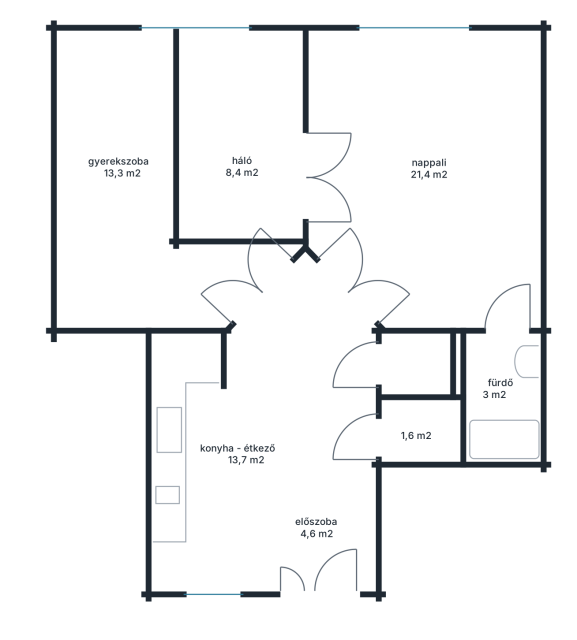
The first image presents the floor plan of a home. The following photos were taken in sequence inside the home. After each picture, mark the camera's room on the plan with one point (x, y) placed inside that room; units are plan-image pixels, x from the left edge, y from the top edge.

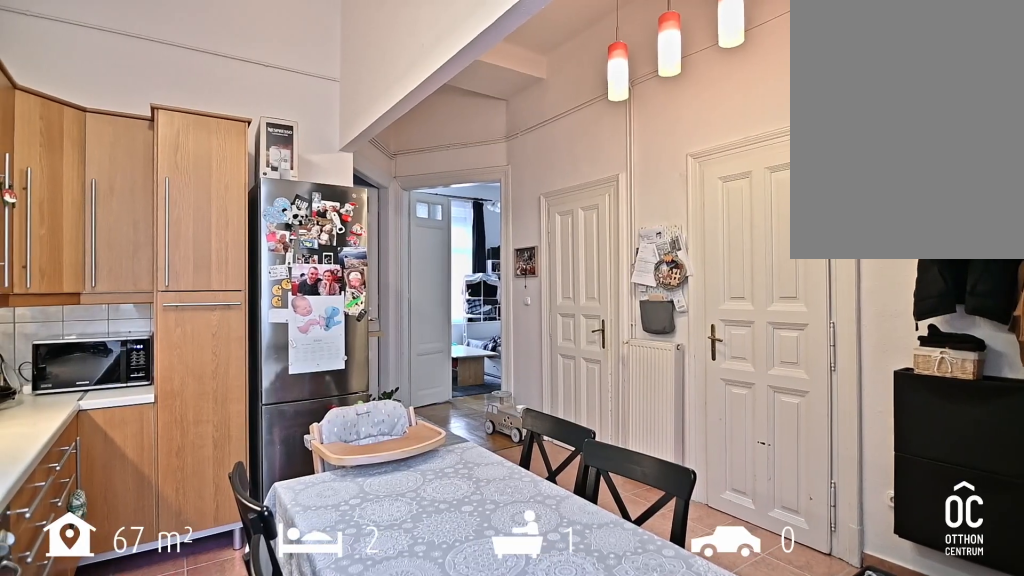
(259, 480)
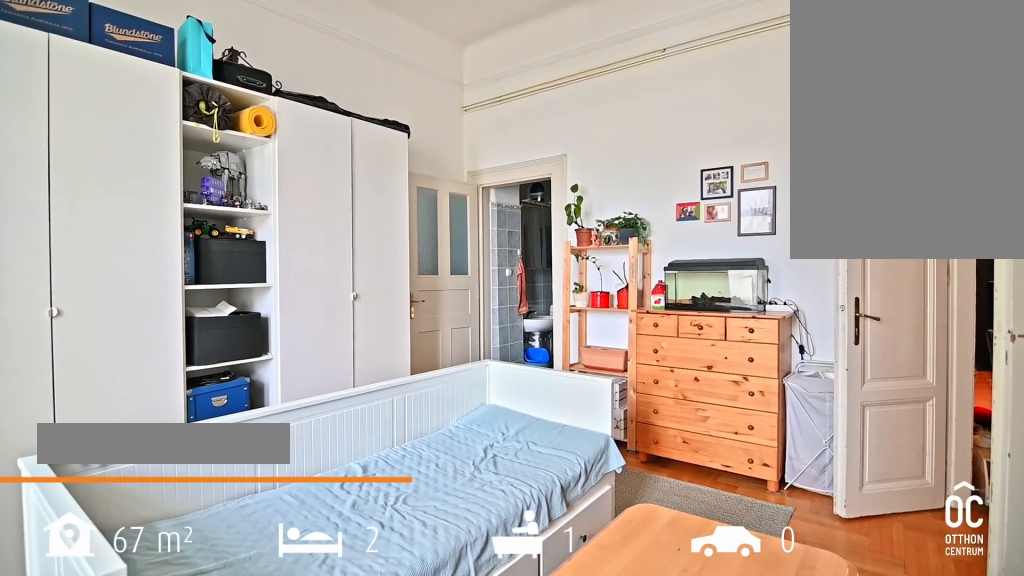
(429, 182)
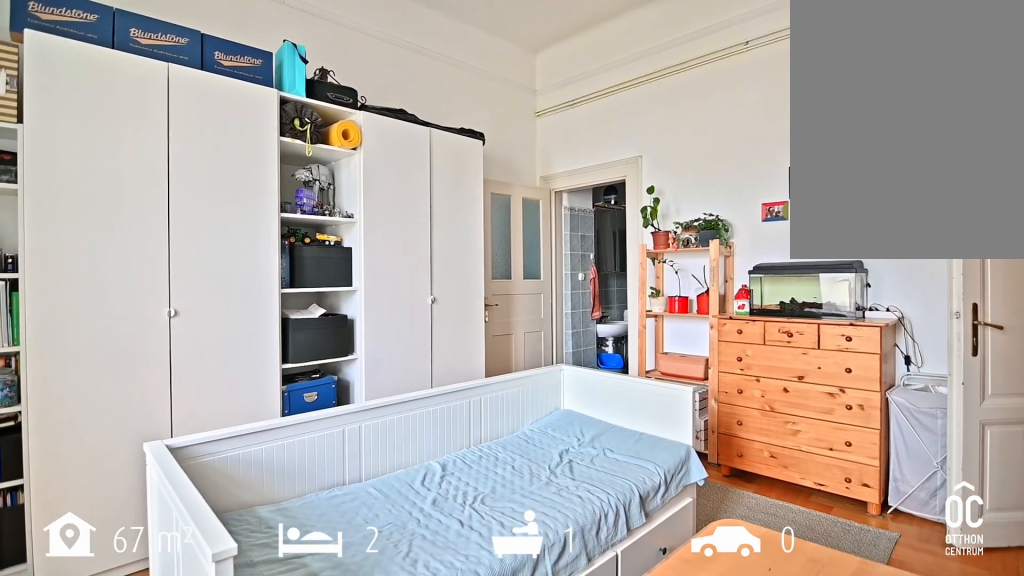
(429, 182)
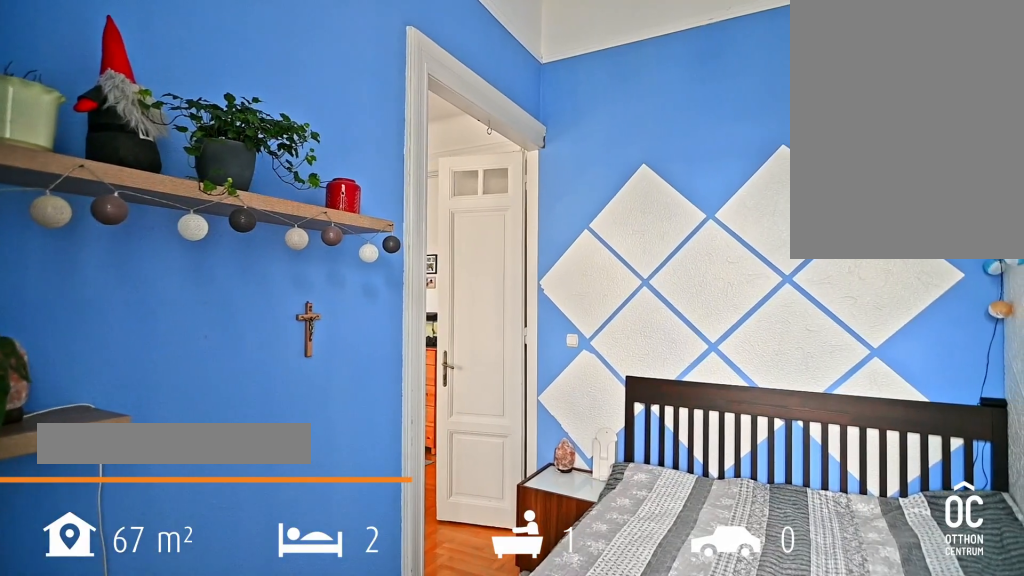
(242, 145)
